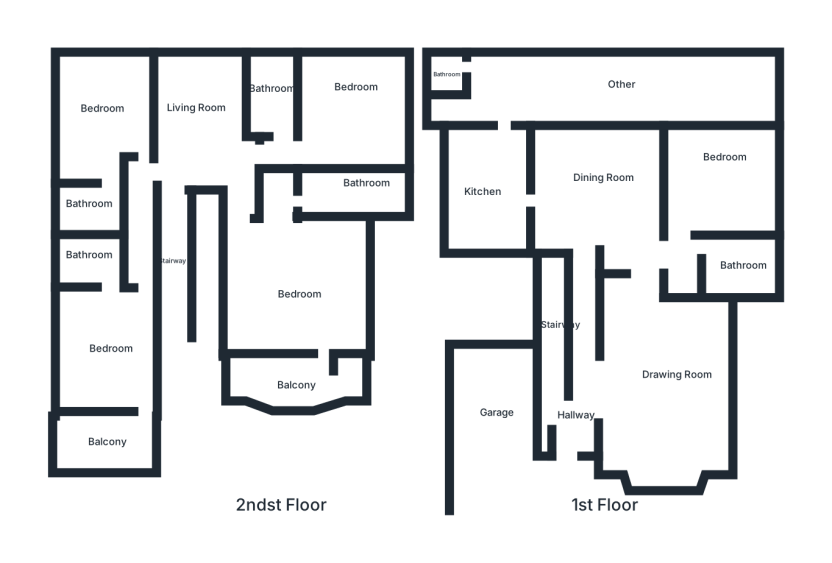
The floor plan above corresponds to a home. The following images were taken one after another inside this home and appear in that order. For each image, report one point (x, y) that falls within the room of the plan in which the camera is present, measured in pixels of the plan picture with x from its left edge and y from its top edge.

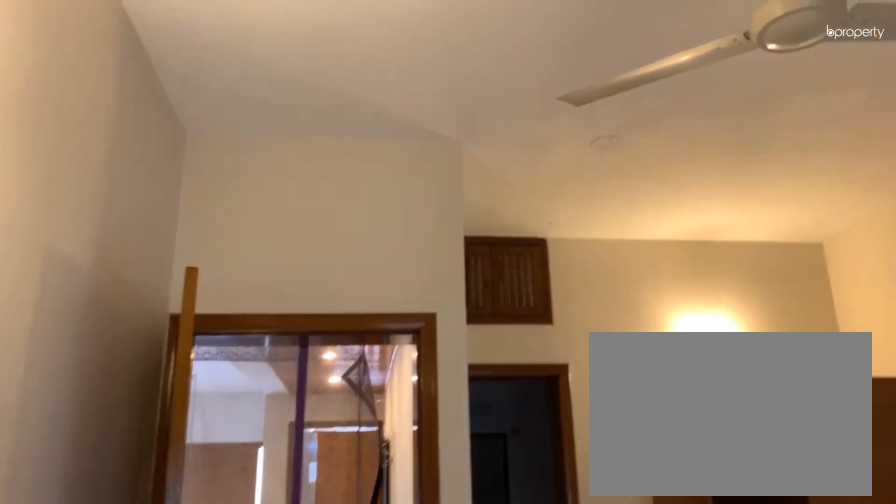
(101, 109)
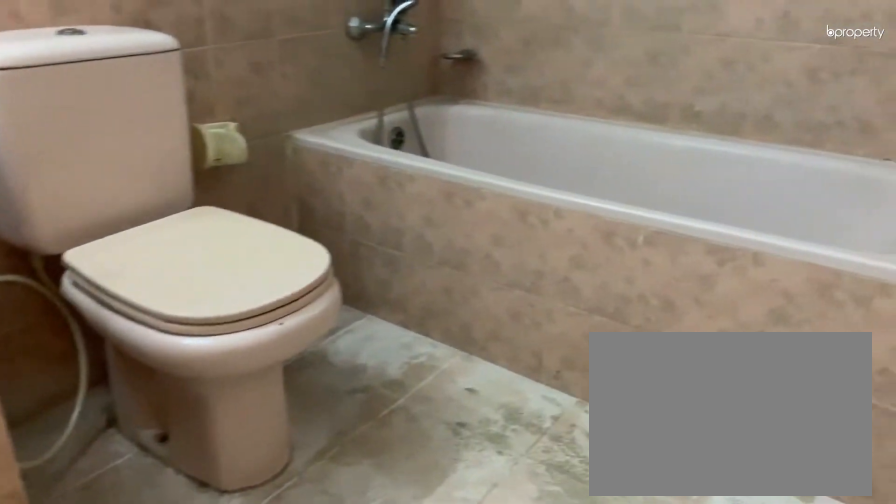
(83, 215)
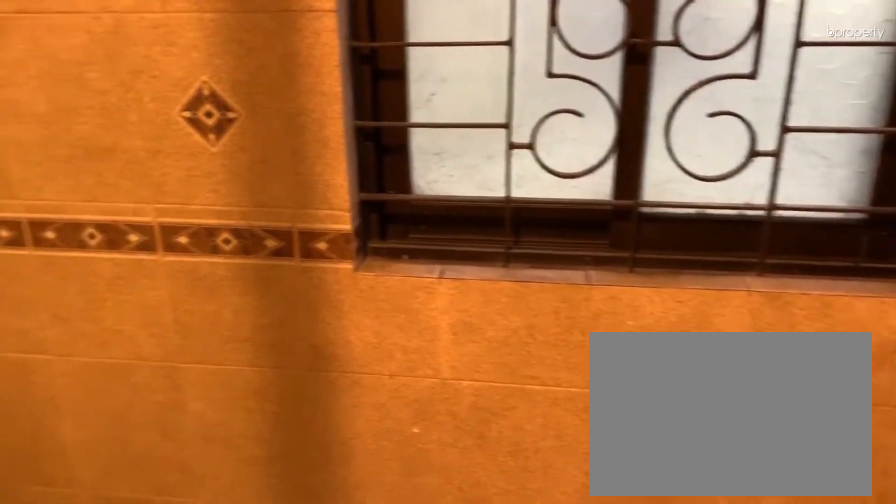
(274, 92)
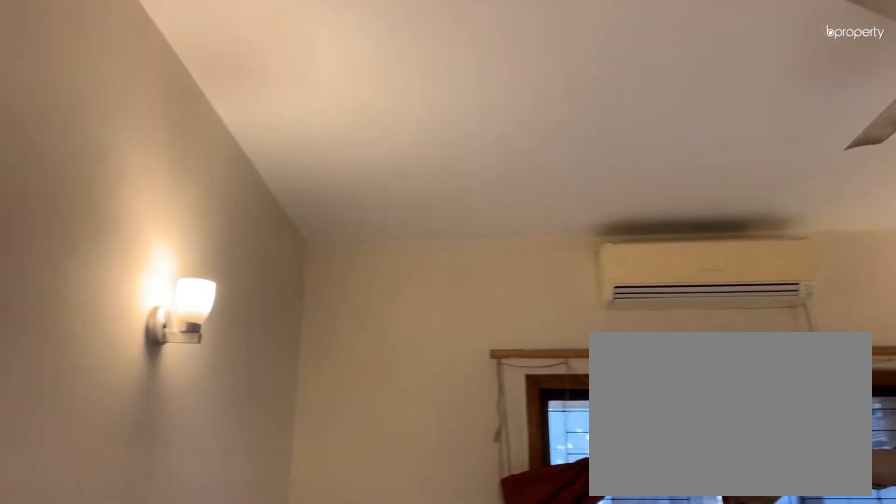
(355, 99)
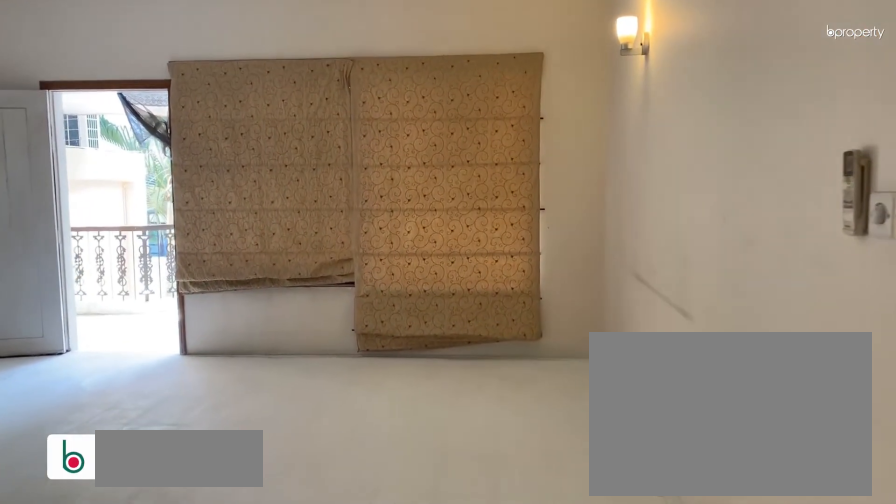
(288, 296)
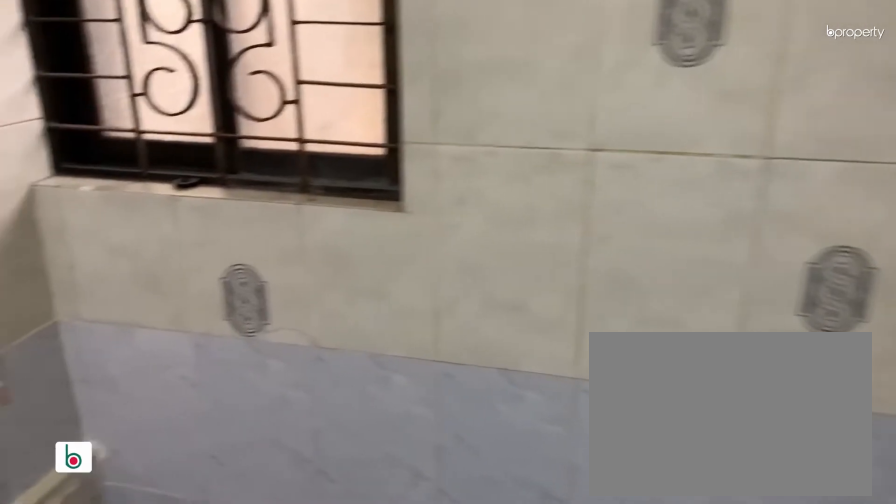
(366, 193)
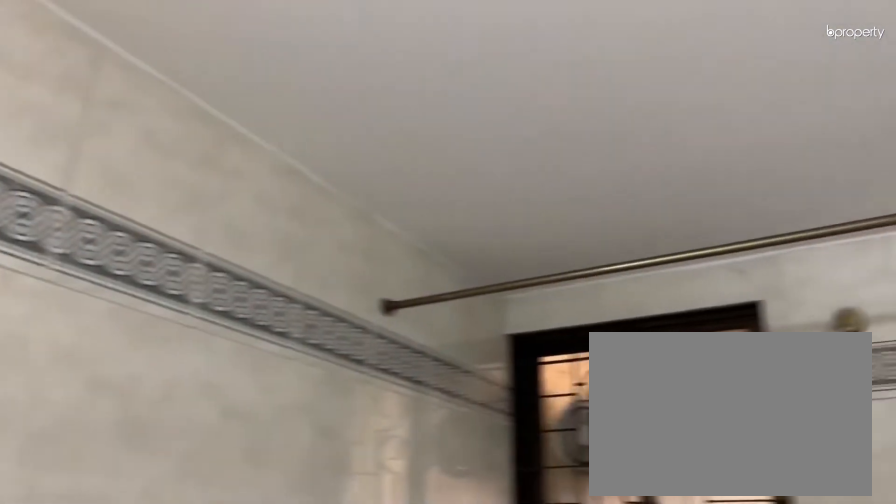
(366, 192)
